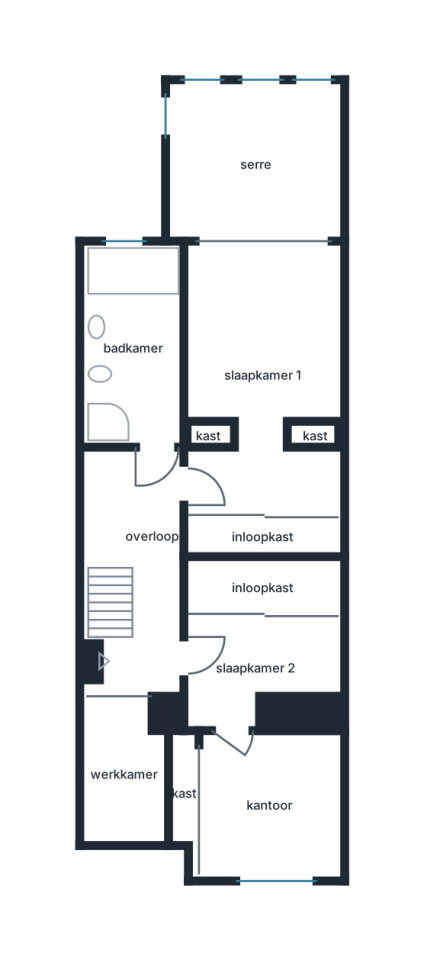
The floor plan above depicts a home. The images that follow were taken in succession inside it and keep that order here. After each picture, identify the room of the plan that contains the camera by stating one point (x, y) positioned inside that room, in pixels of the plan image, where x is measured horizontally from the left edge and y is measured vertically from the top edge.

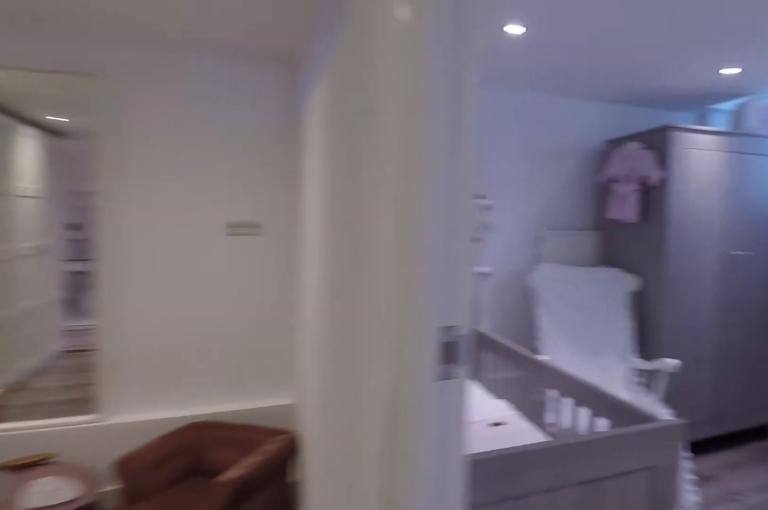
(256, 665)
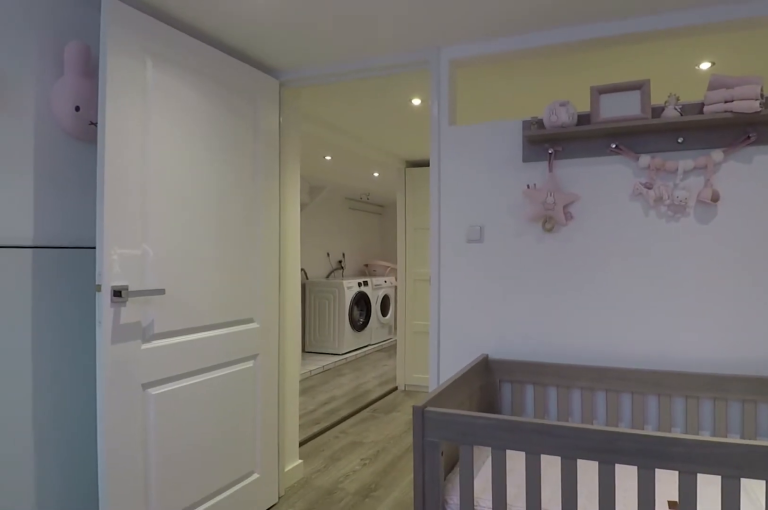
(269, 806)
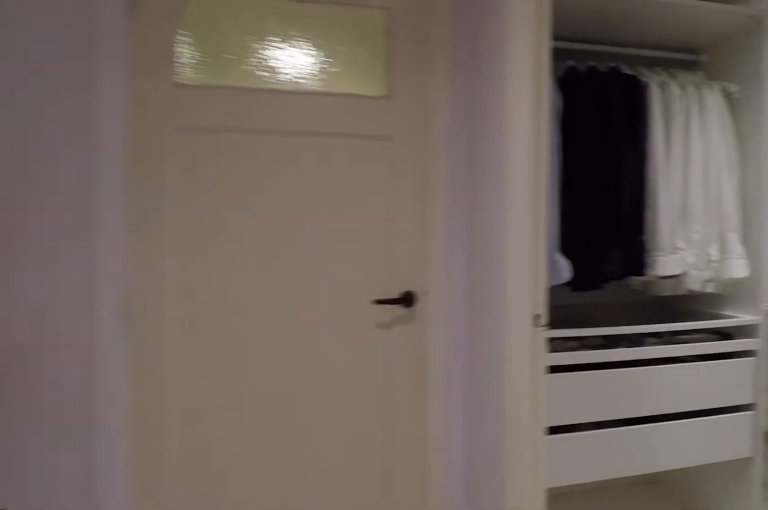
(143, 583)
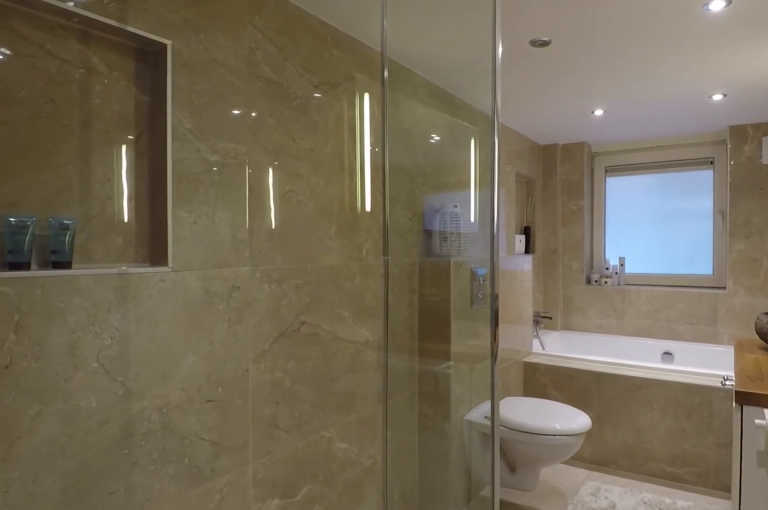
(134, 348)
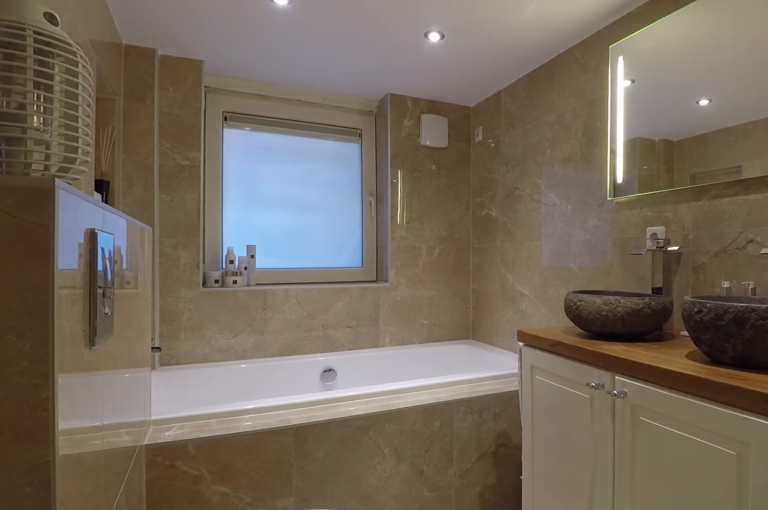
(134, 348)
